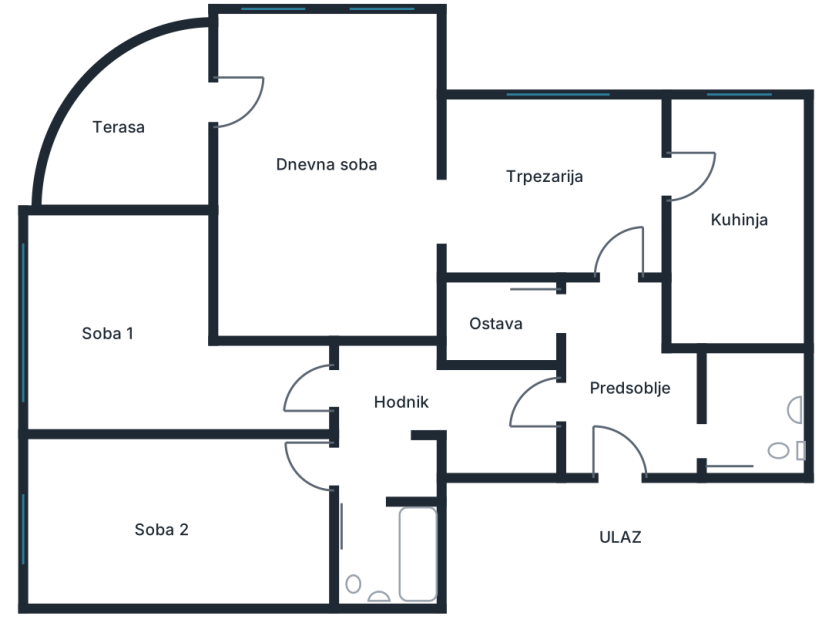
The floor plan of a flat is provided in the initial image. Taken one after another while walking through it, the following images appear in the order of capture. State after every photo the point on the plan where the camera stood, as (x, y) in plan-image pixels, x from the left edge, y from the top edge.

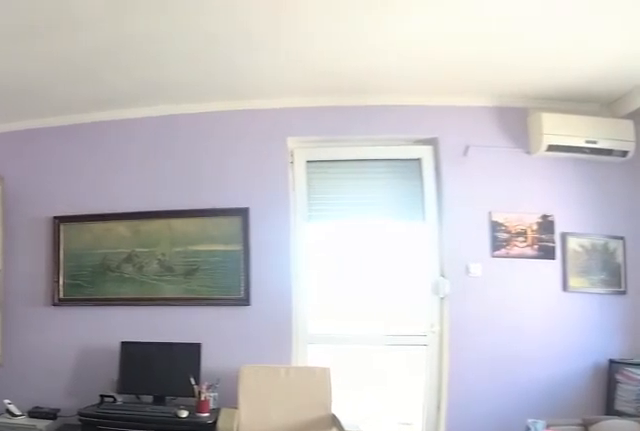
(459, 228)
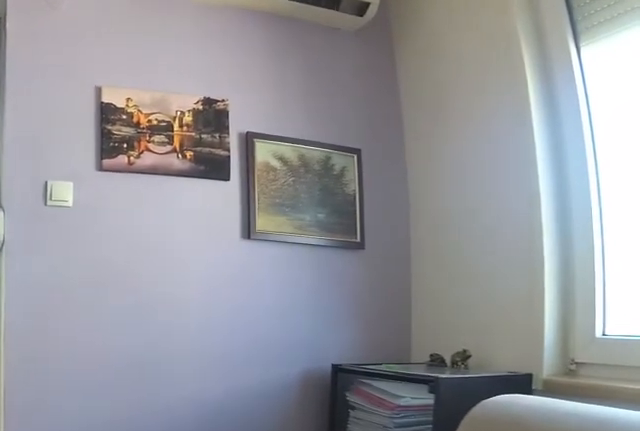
(371, 115)
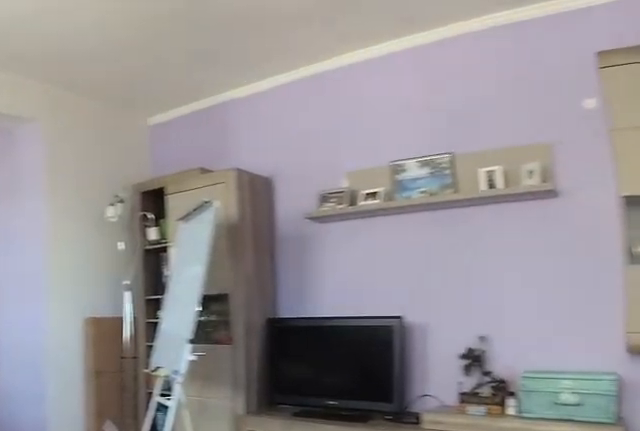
(228, 93)
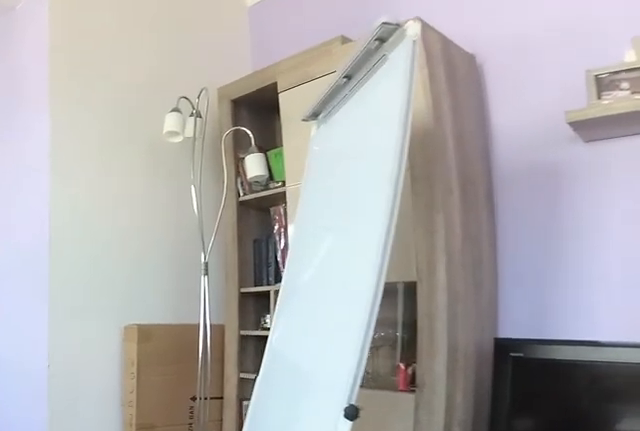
(294, 222)
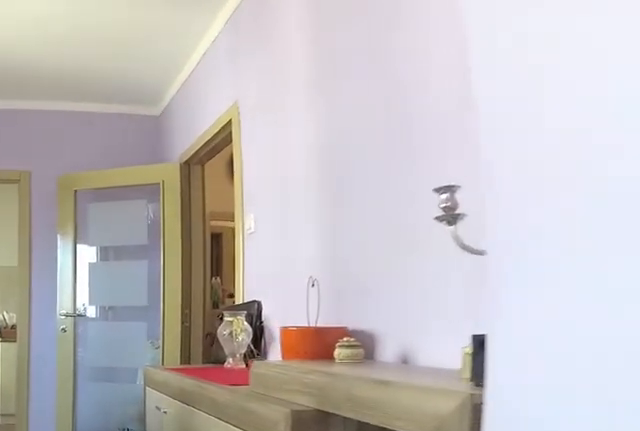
(427, 216)
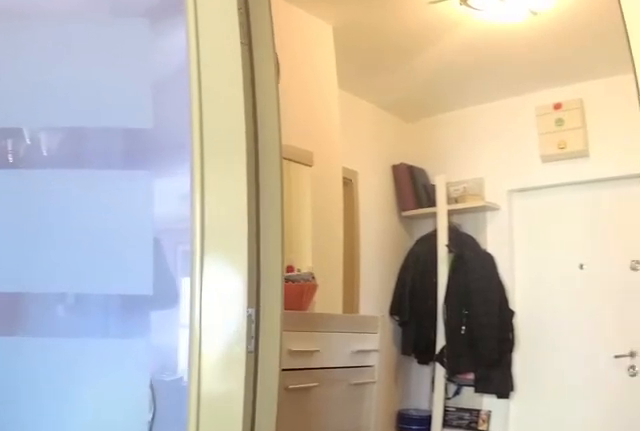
(572, 215)
